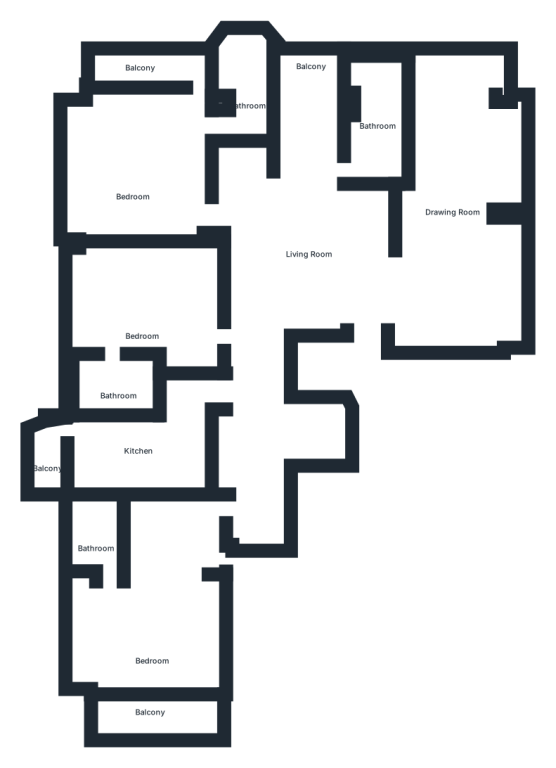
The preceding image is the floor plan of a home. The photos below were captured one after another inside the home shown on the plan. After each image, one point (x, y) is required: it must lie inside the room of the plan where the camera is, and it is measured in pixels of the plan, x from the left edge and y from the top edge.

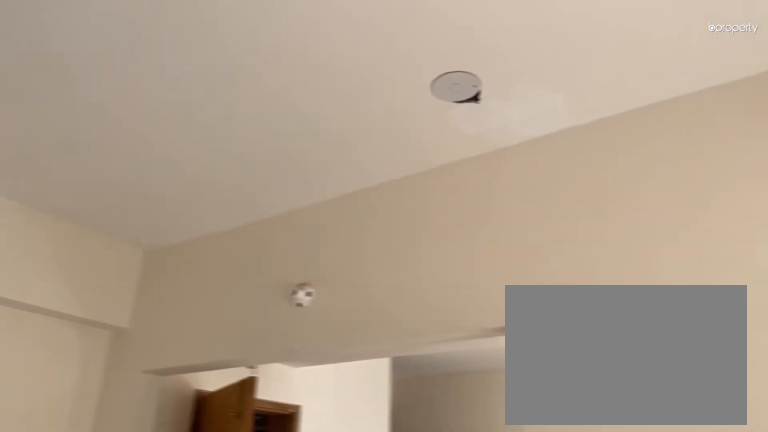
(451, 206)
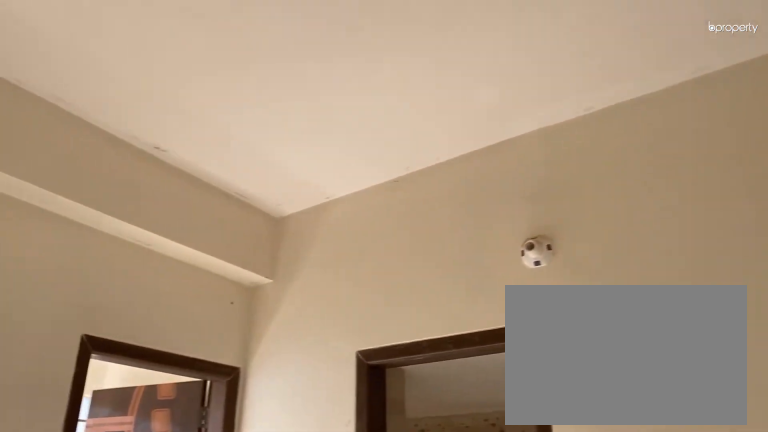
(136, 181)
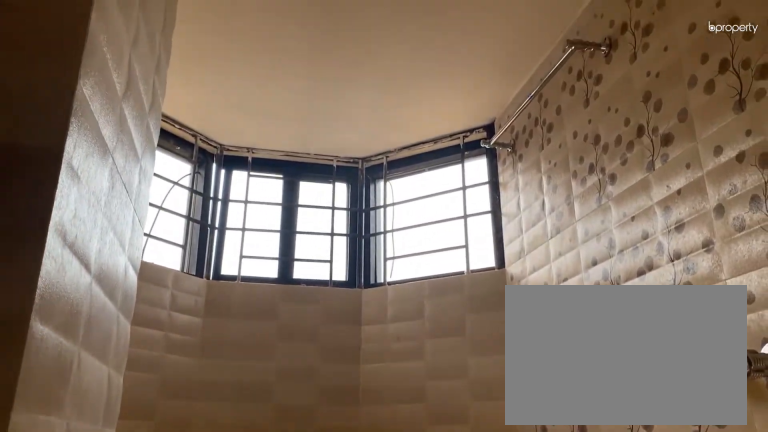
(252, 99)
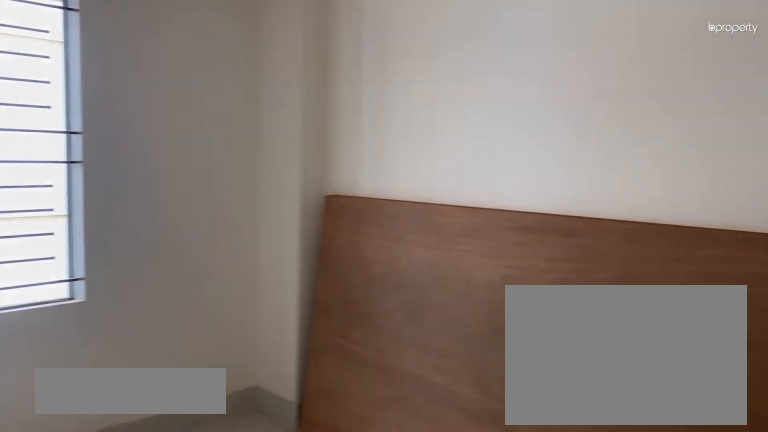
(142, 313)
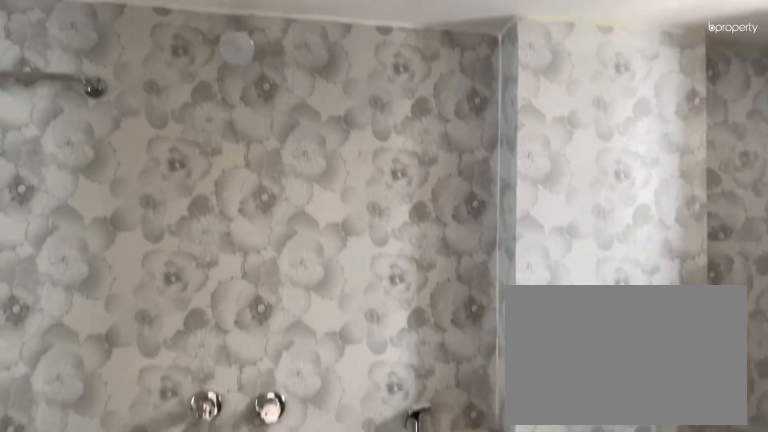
(114, 389)
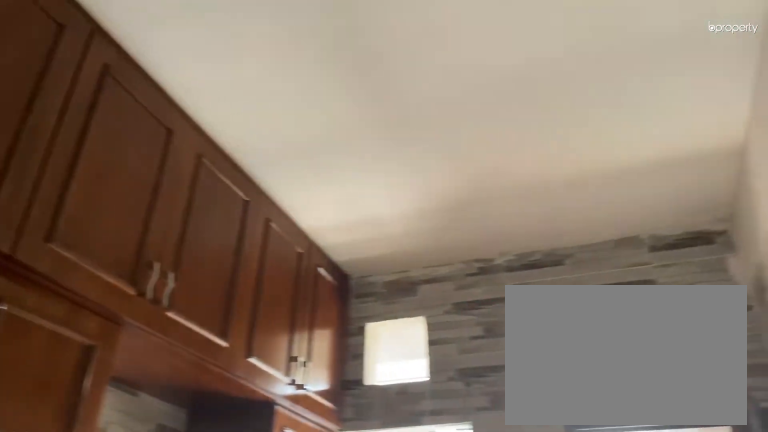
(133, 463)
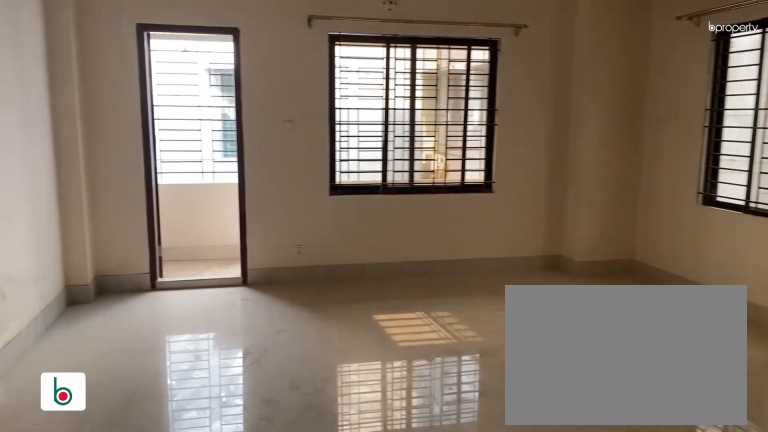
(153, 623)
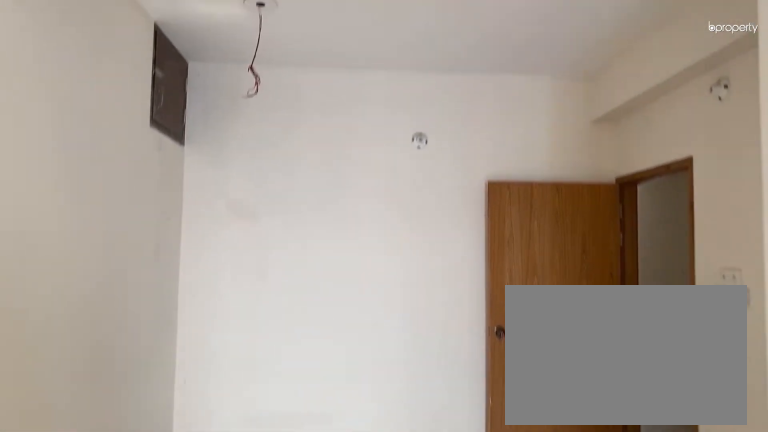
(153, 623)
